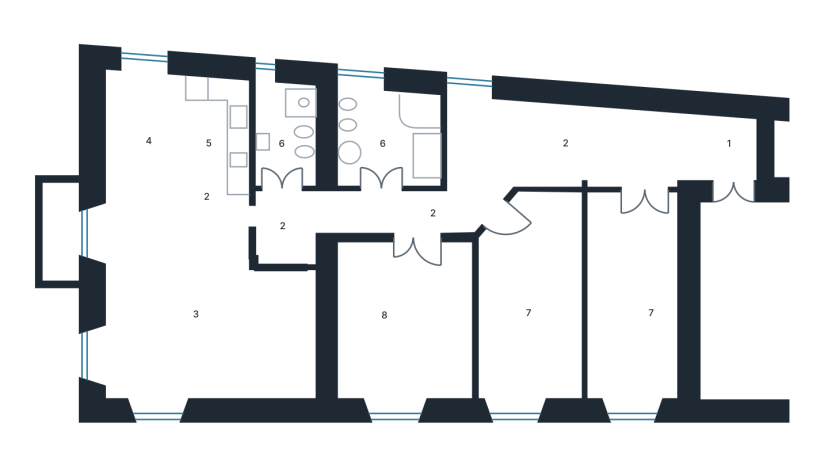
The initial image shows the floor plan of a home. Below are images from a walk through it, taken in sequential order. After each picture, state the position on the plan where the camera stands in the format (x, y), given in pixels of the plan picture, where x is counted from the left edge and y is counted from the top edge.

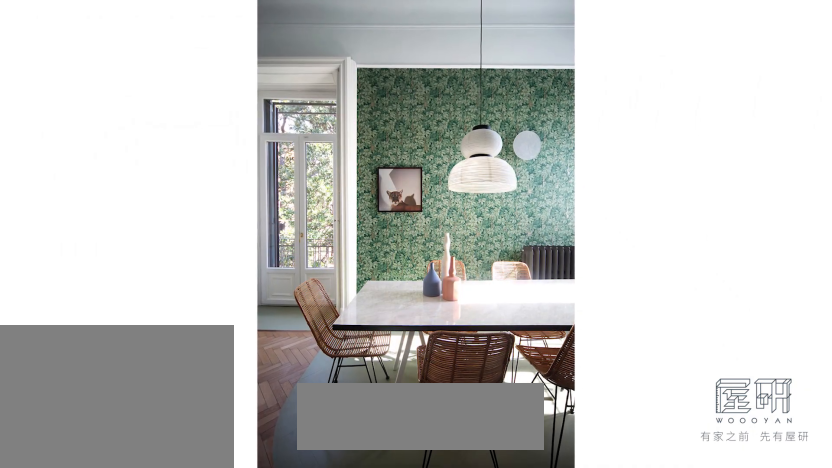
(215, 255)
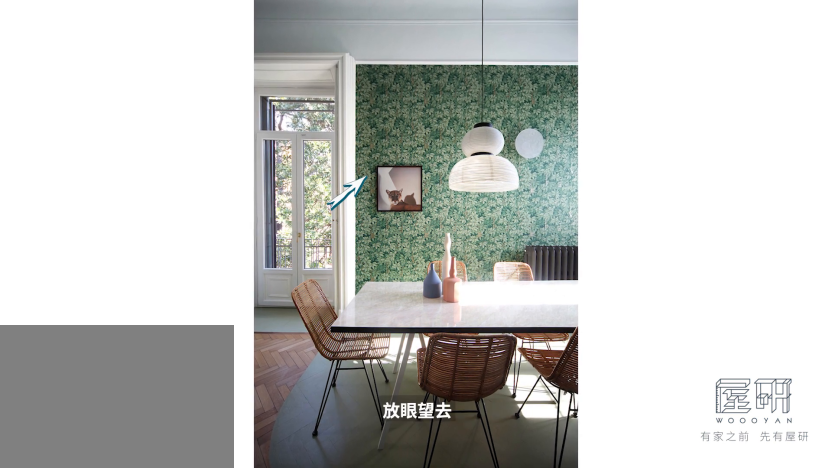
(215, 255)
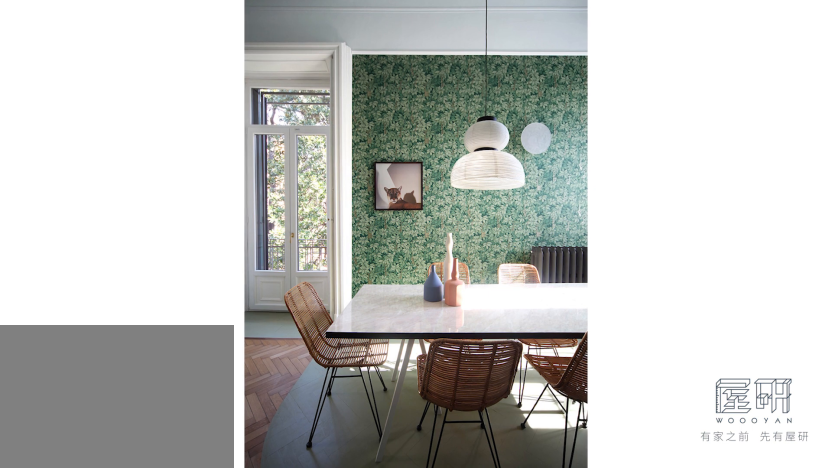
(215, 255)
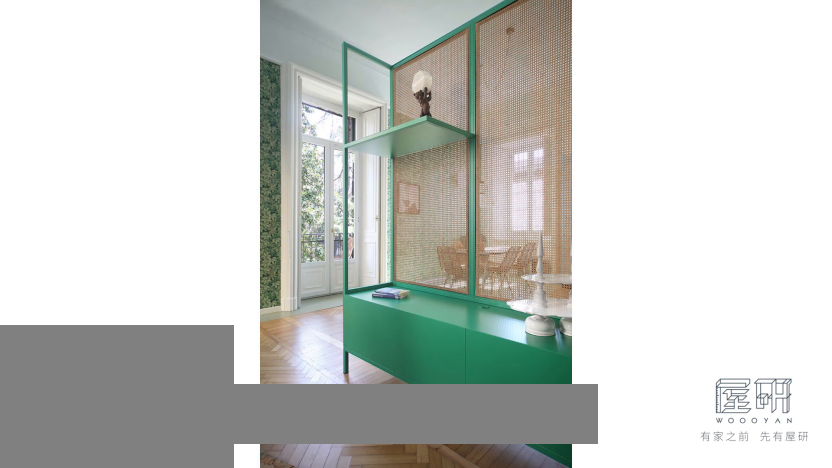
(197, 297)
